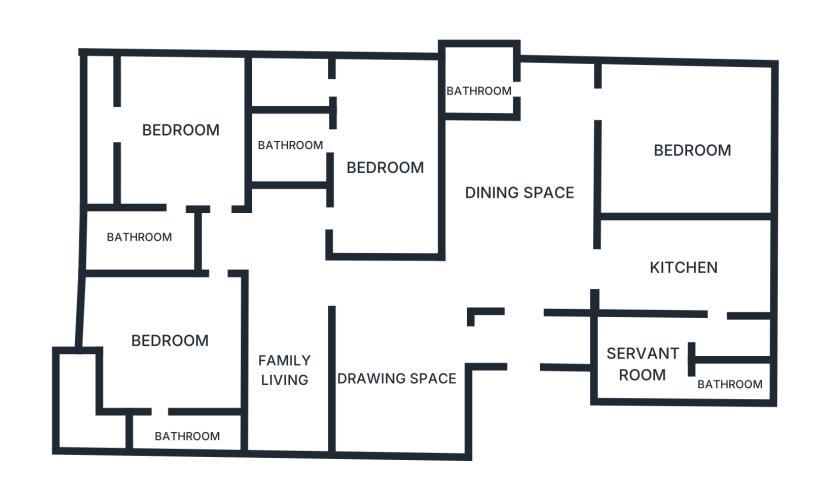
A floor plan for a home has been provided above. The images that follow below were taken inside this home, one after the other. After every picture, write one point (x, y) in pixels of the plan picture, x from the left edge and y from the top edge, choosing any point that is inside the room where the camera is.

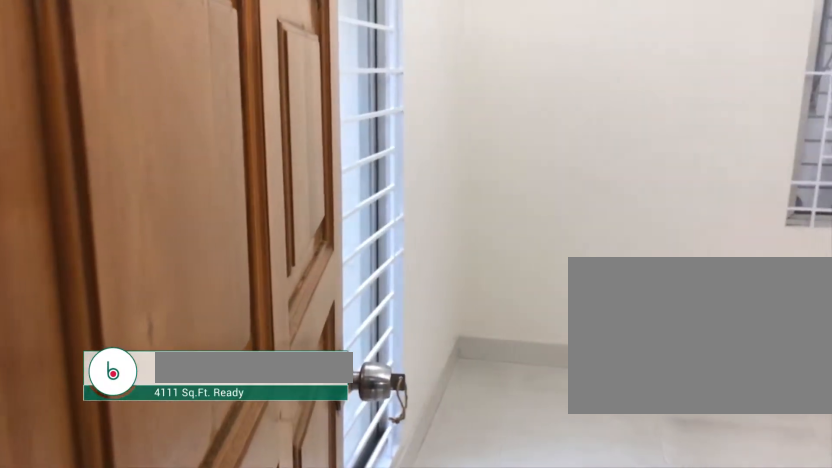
(632, 99)
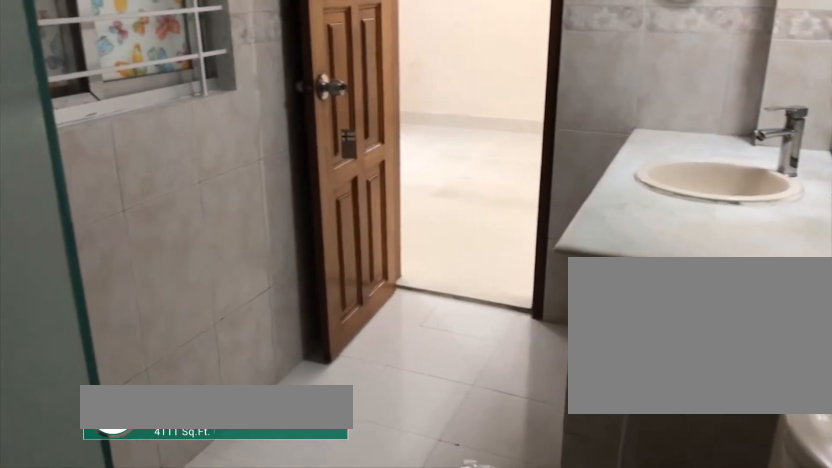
(288, 149)
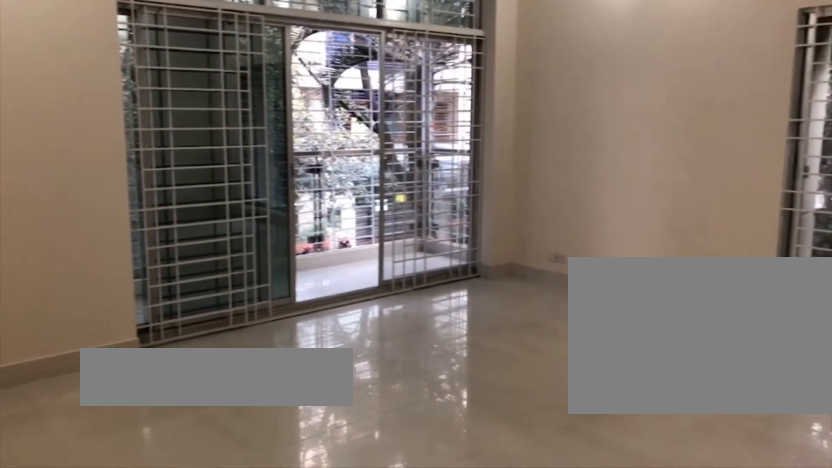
(208, 155)
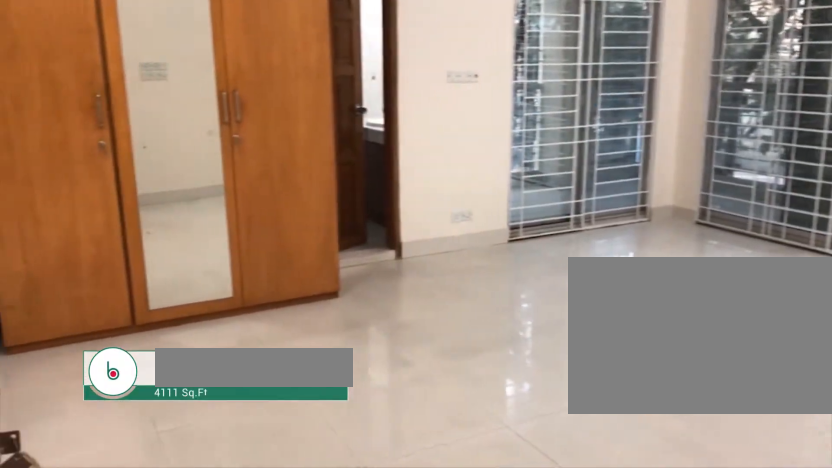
(185, 325)
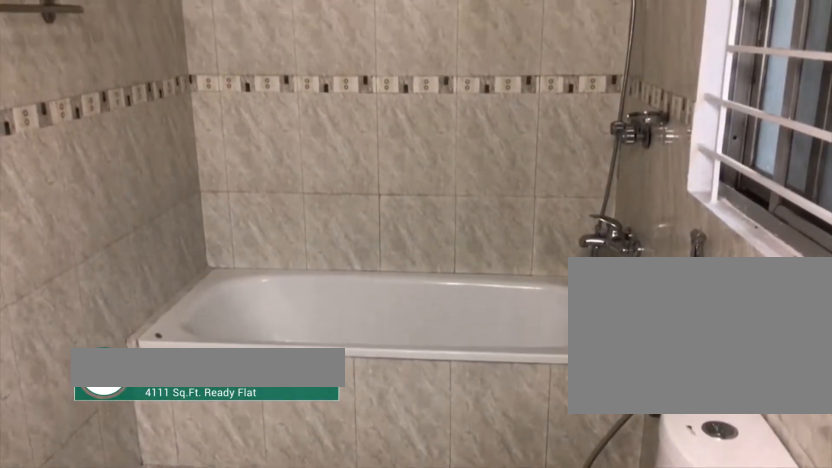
(160, 426)
